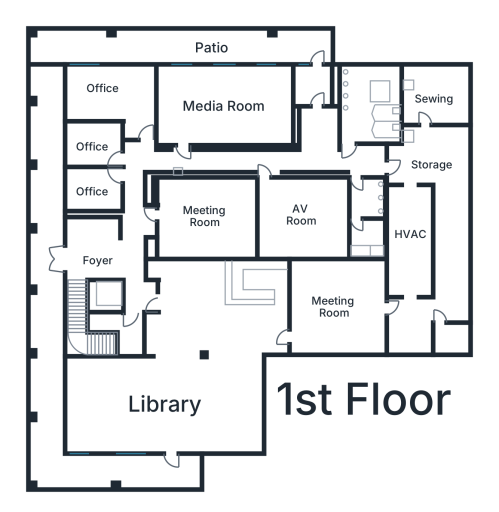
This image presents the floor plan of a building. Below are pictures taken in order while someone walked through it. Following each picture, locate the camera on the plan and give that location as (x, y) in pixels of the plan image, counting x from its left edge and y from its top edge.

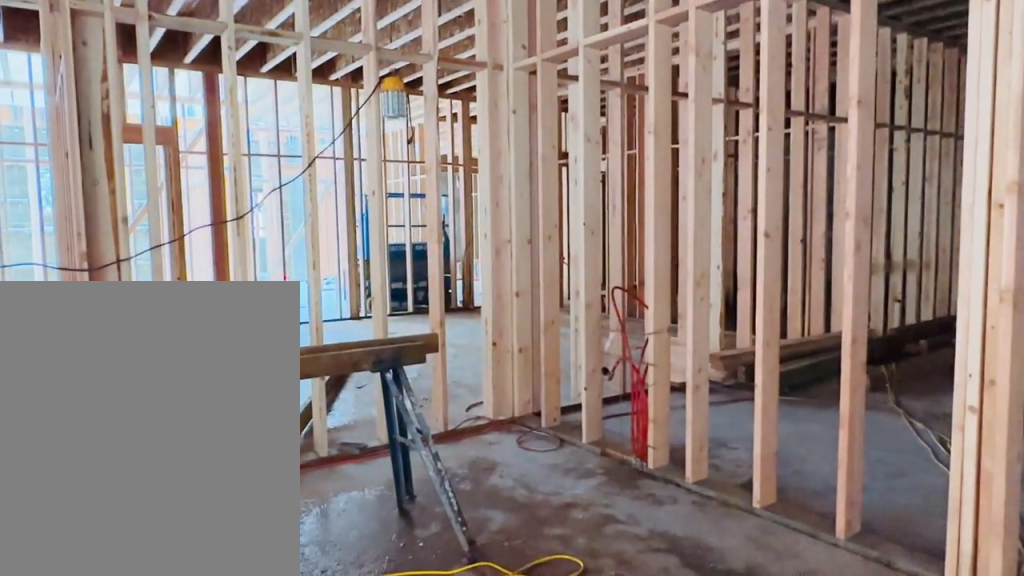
(265, 309)
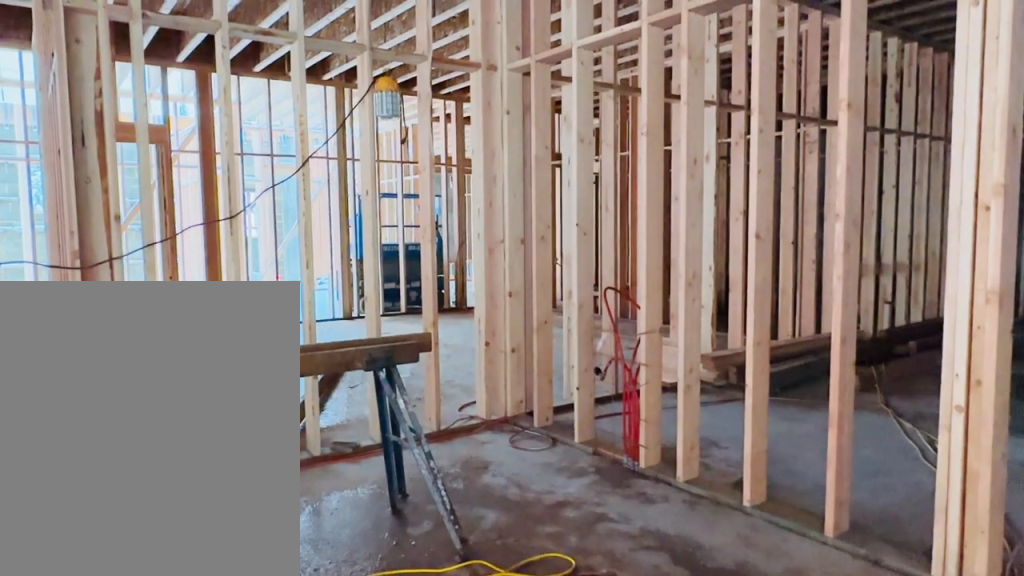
(265, 309)
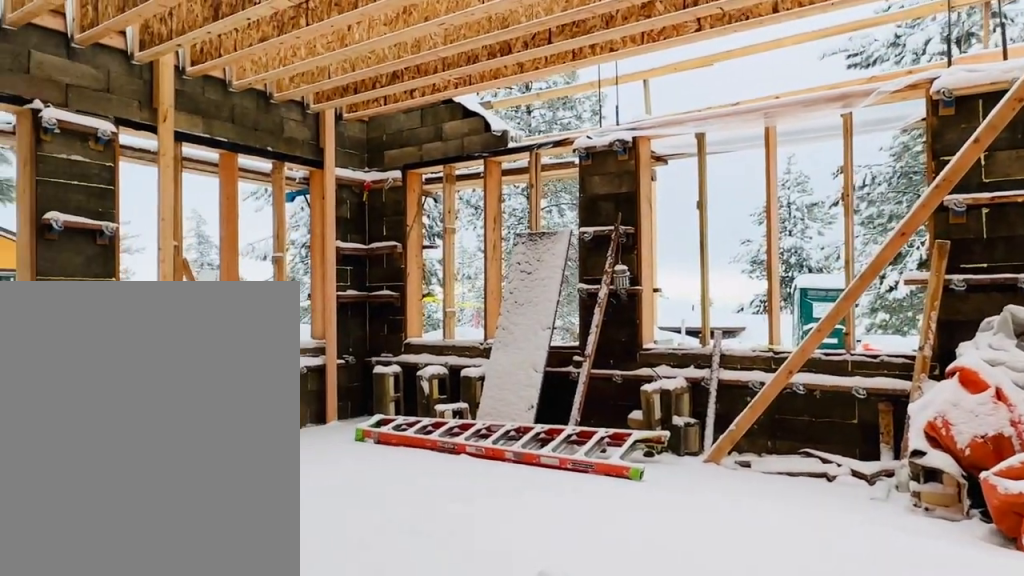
(150, 376)
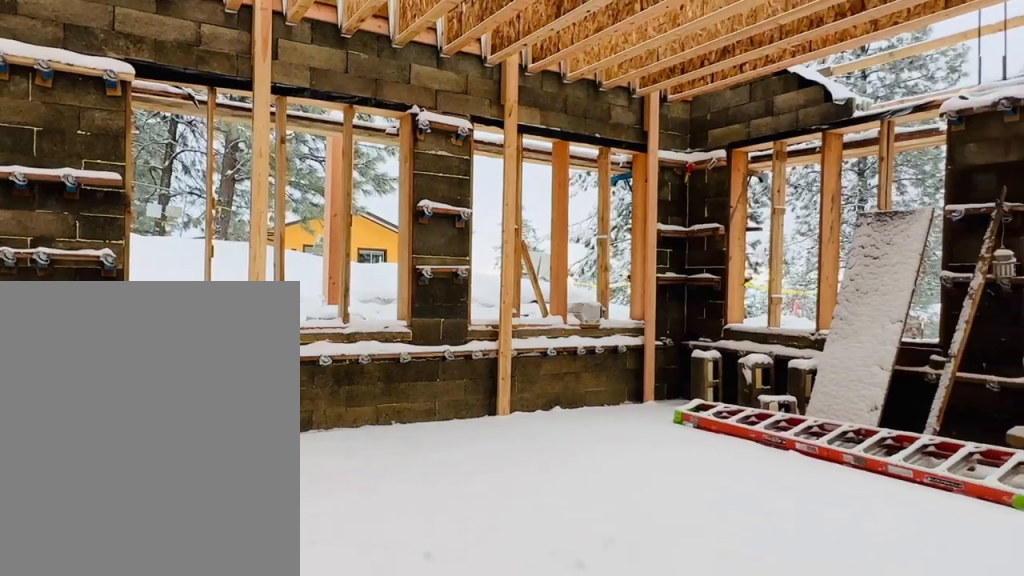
(150, 375)
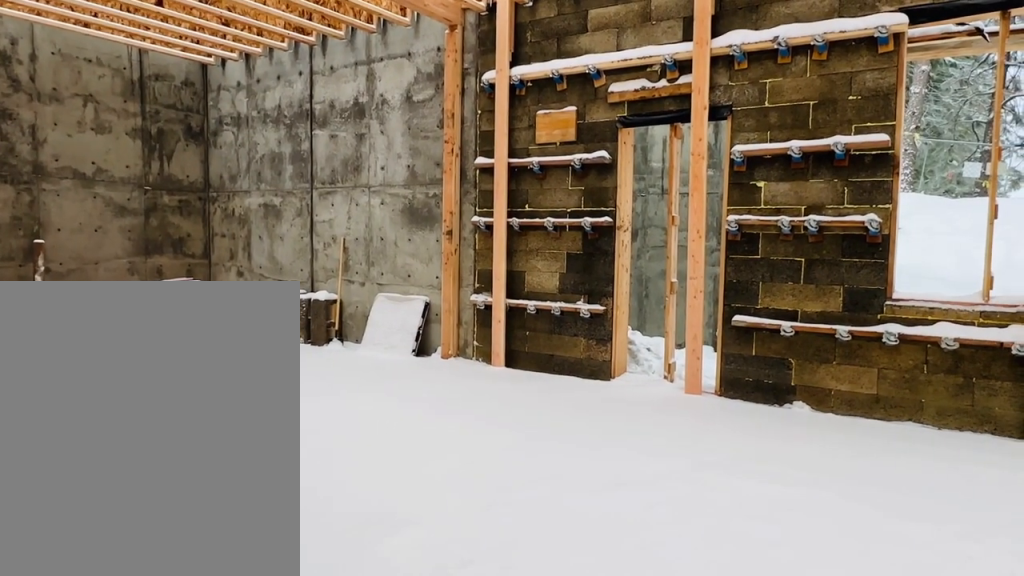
(150, 375)
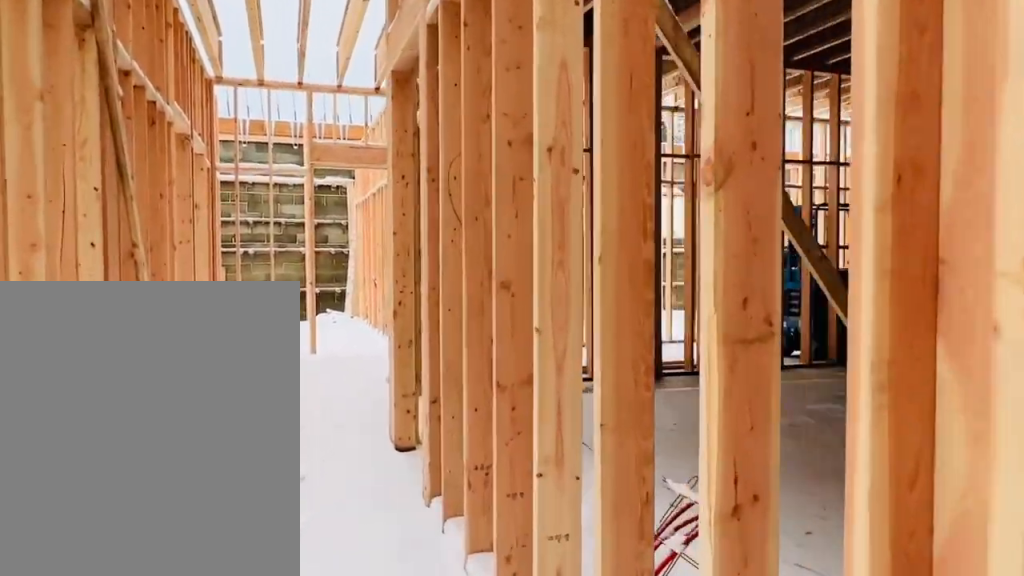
(135, 282)
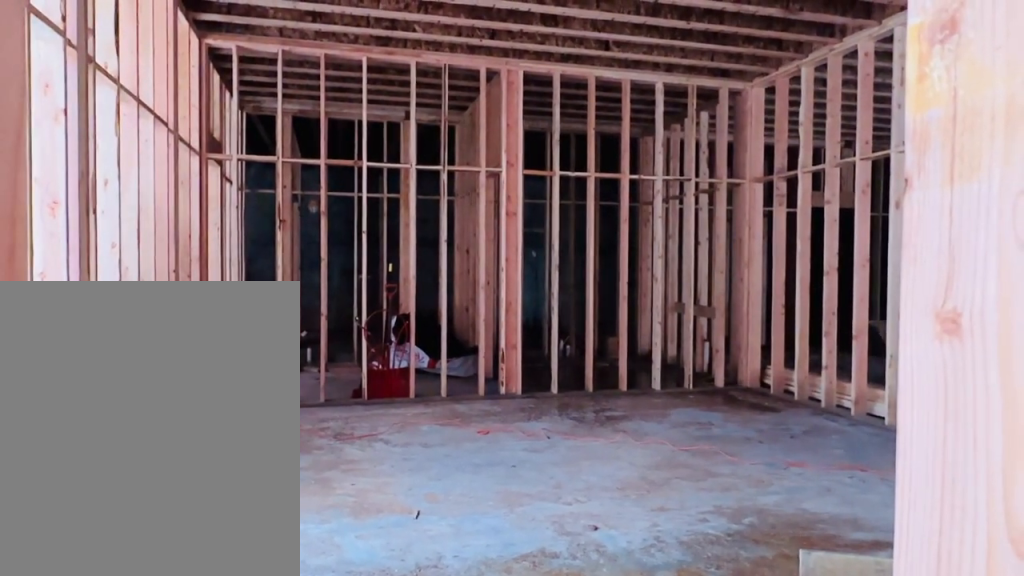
(244, 207)
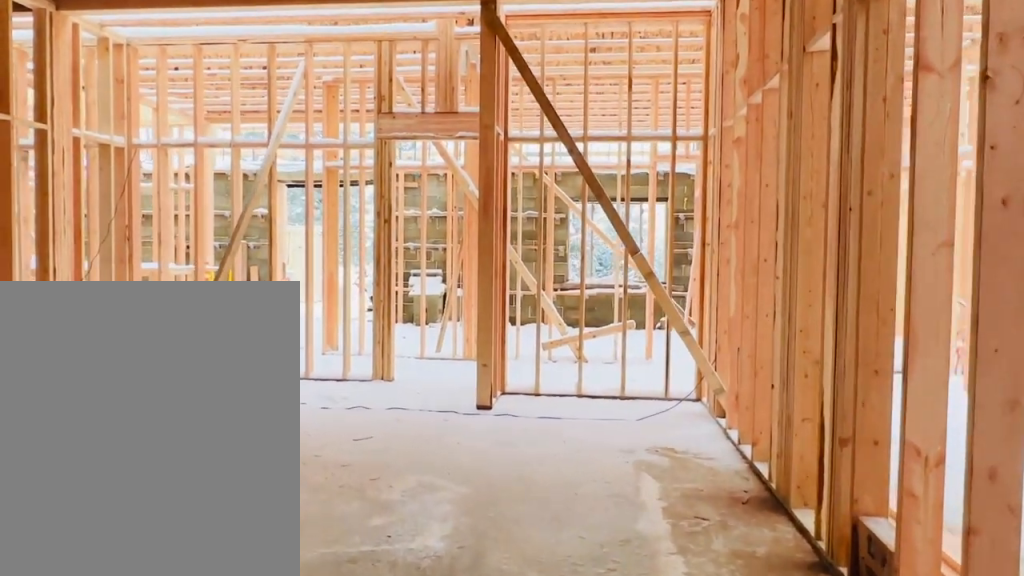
(242, 207)
